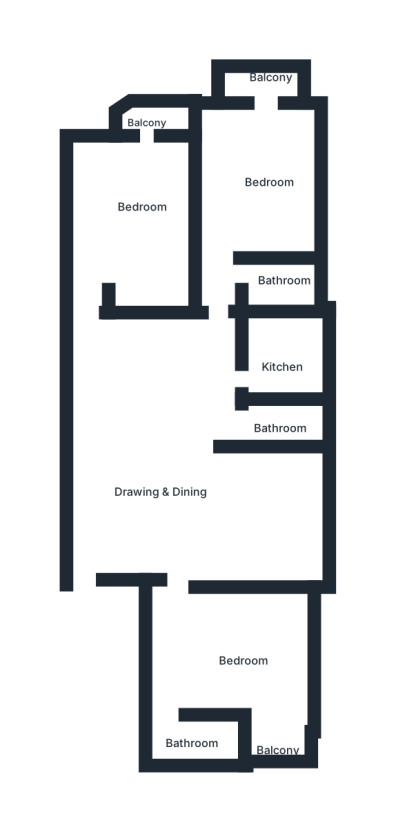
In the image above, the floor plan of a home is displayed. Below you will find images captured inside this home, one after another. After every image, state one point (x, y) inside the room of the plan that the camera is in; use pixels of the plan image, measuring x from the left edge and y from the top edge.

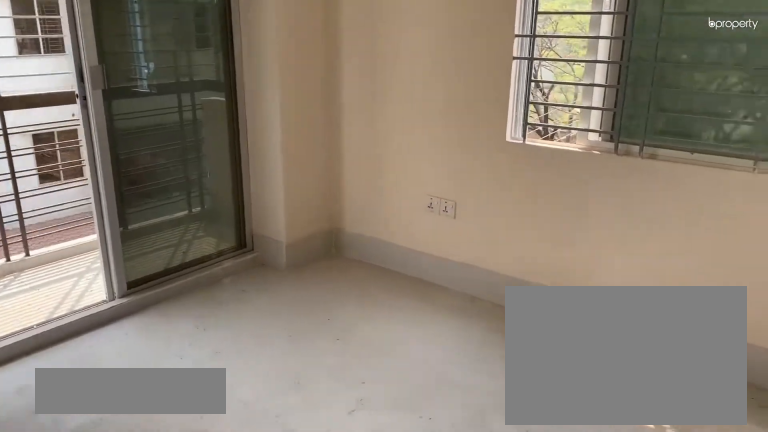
(267, 160)
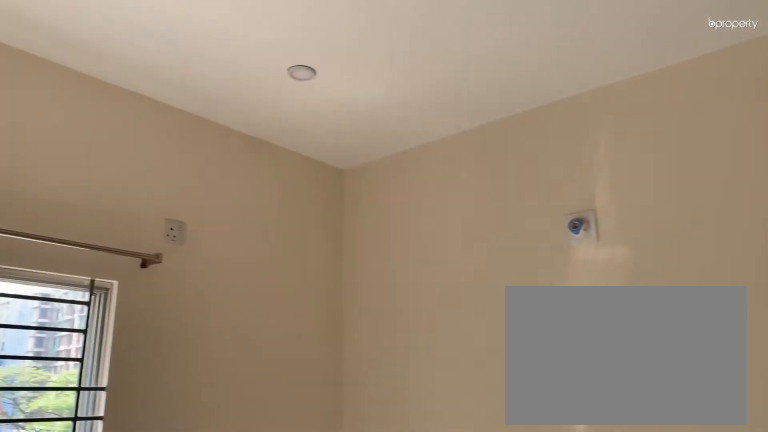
(267, 160)
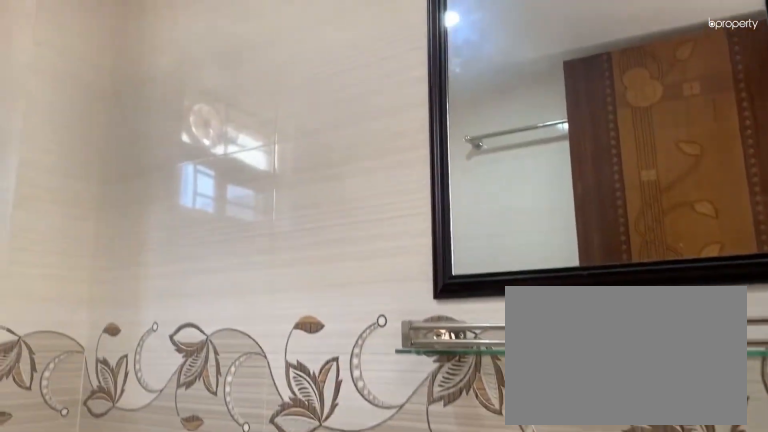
(268, 279)
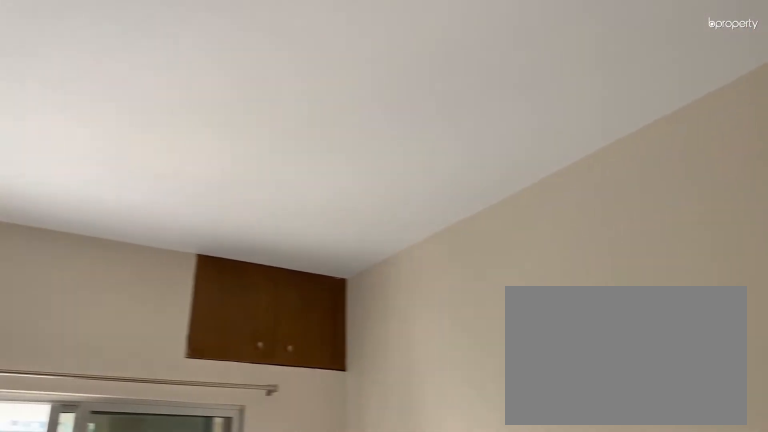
(142, 197)
